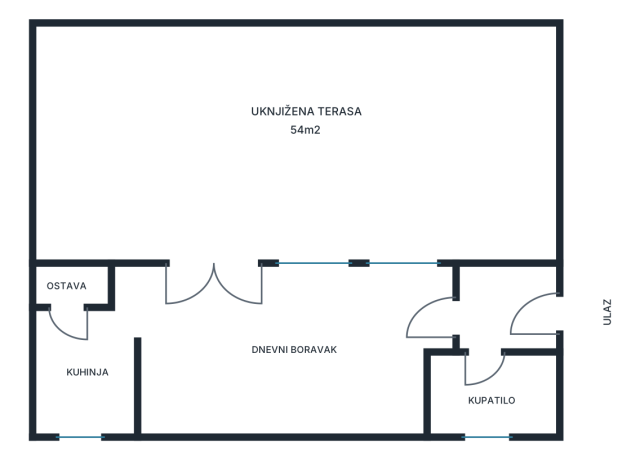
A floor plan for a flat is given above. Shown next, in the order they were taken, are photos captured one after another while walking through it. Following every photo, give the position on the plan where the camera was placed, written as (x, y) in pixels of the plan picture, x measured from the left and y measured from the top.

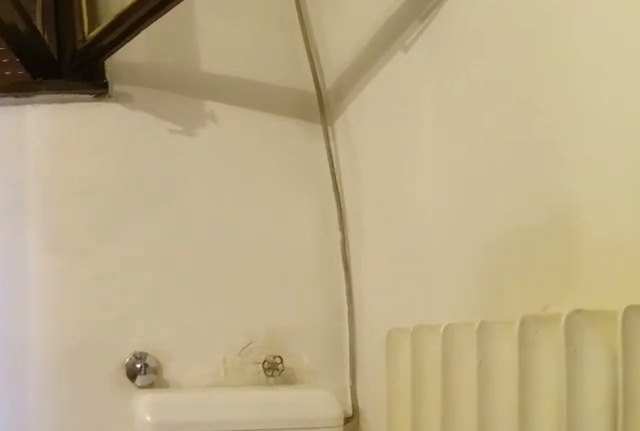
(449, 354)
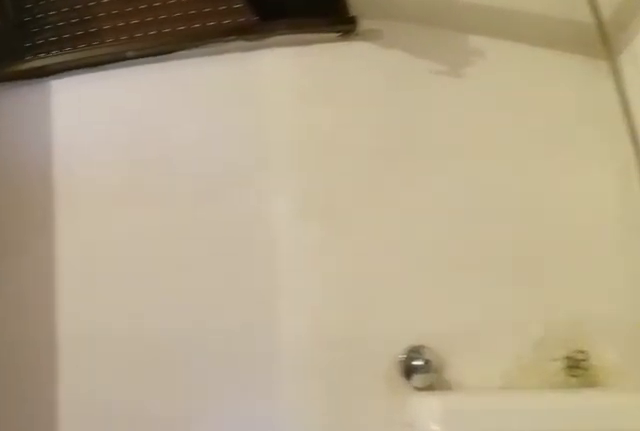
(443, 361)
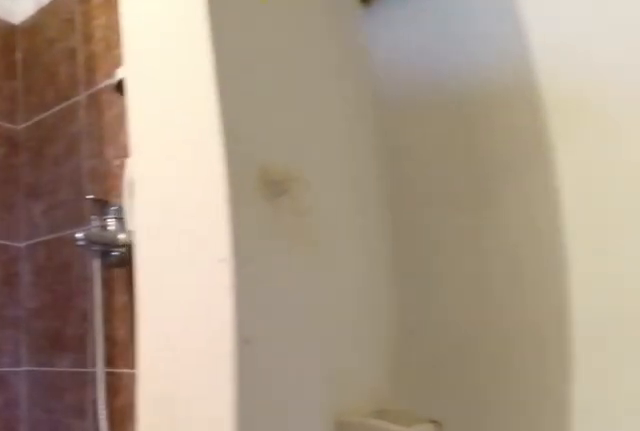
(440, 371)
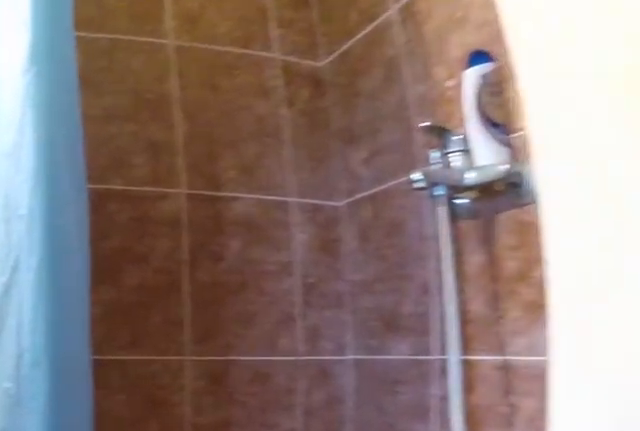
(442, 381)
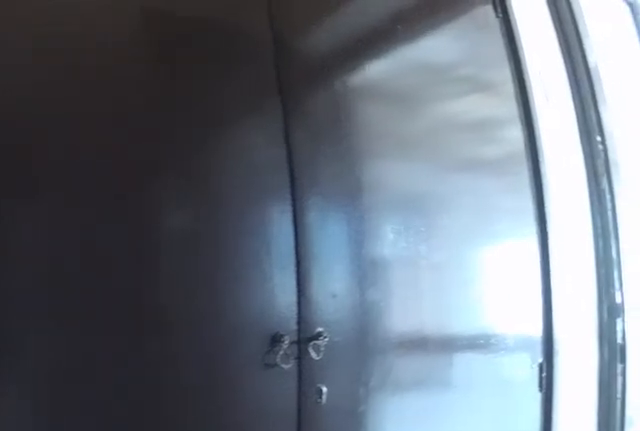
(473, 335)
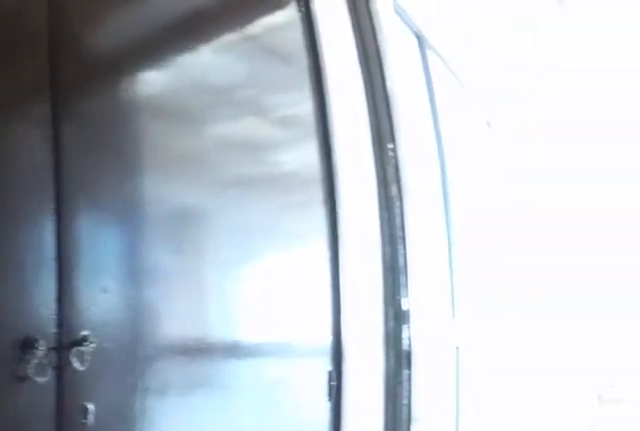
(466, 330)
